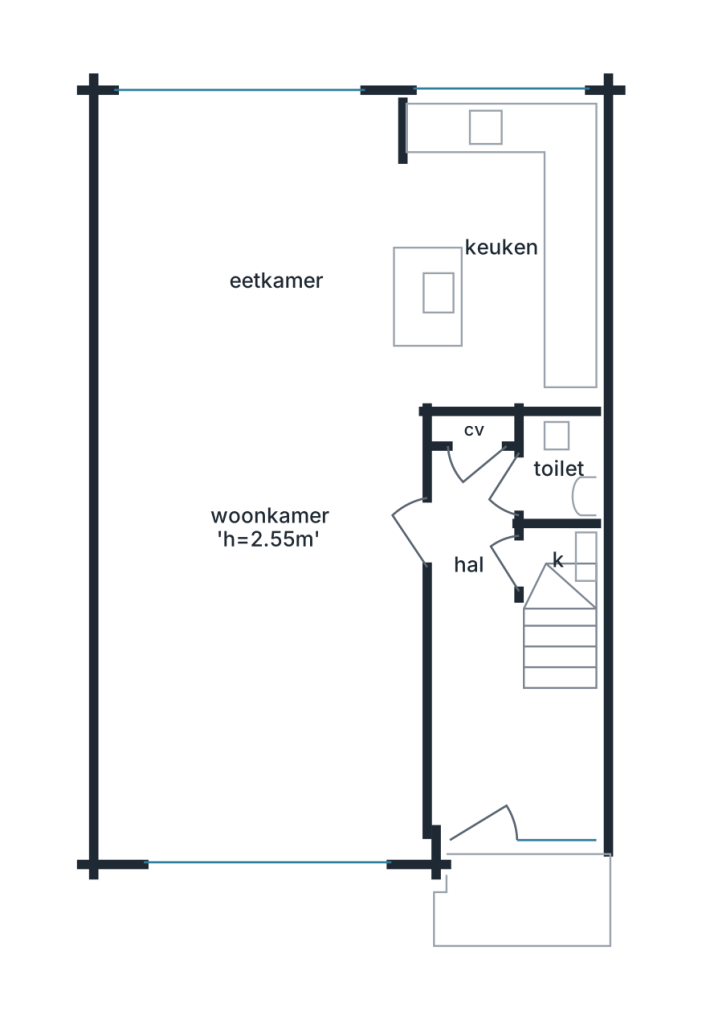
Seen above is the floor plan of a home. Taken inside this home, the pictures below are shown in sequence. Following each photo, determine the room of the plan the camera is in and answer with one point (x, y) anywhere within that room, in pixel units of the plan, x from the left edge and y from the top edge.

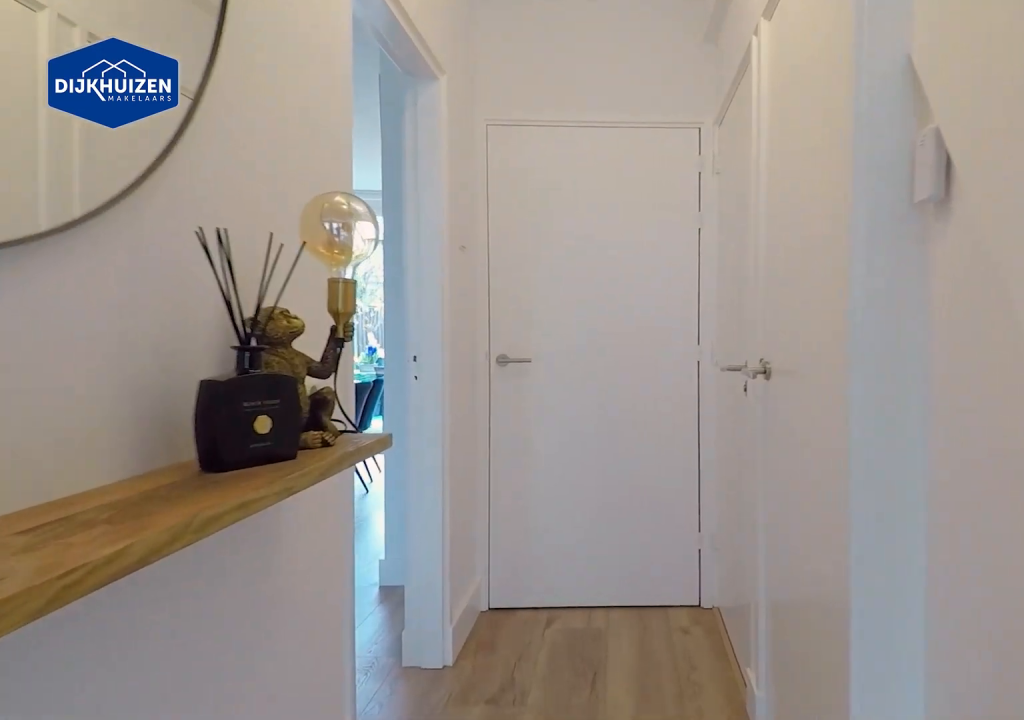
(495, 673)
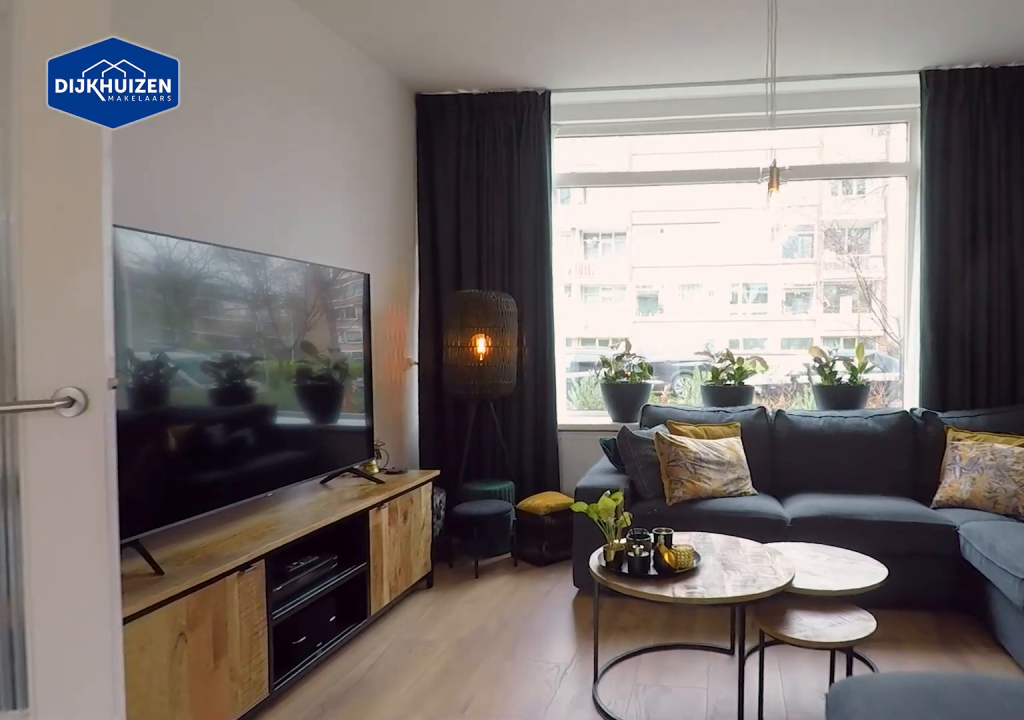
(251, 514)
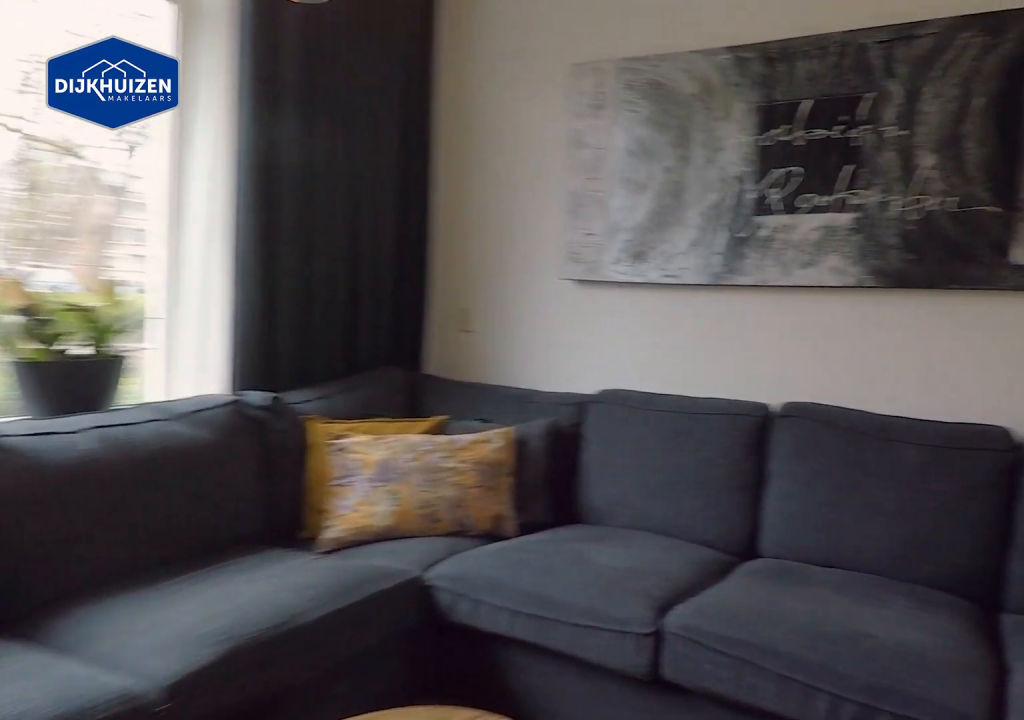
(251, 514)
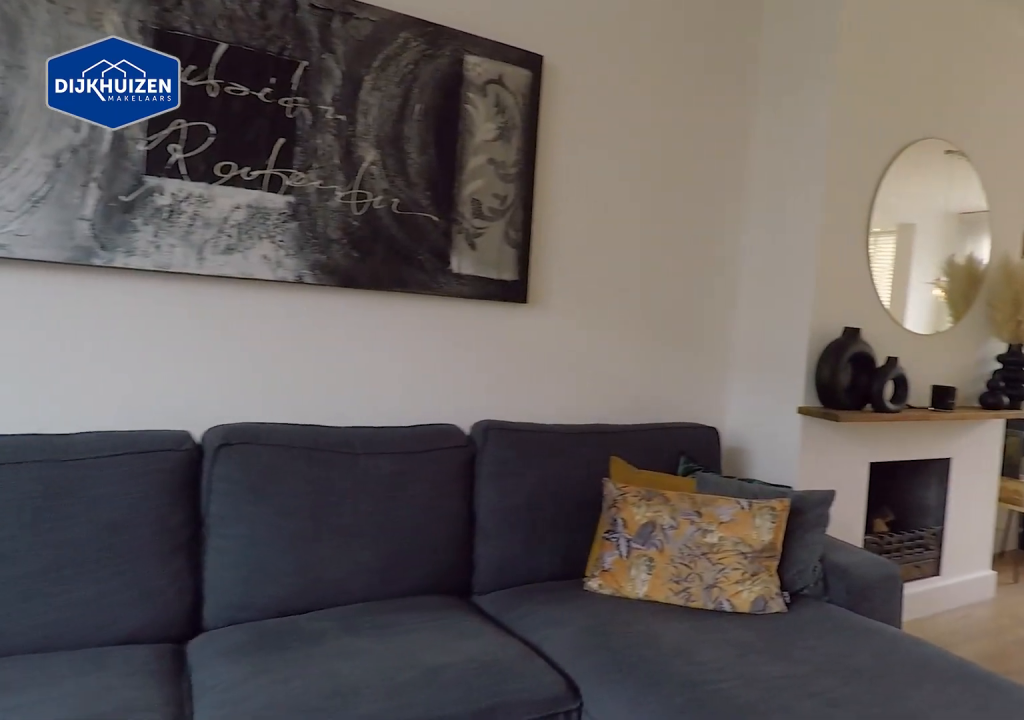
(251, 514)
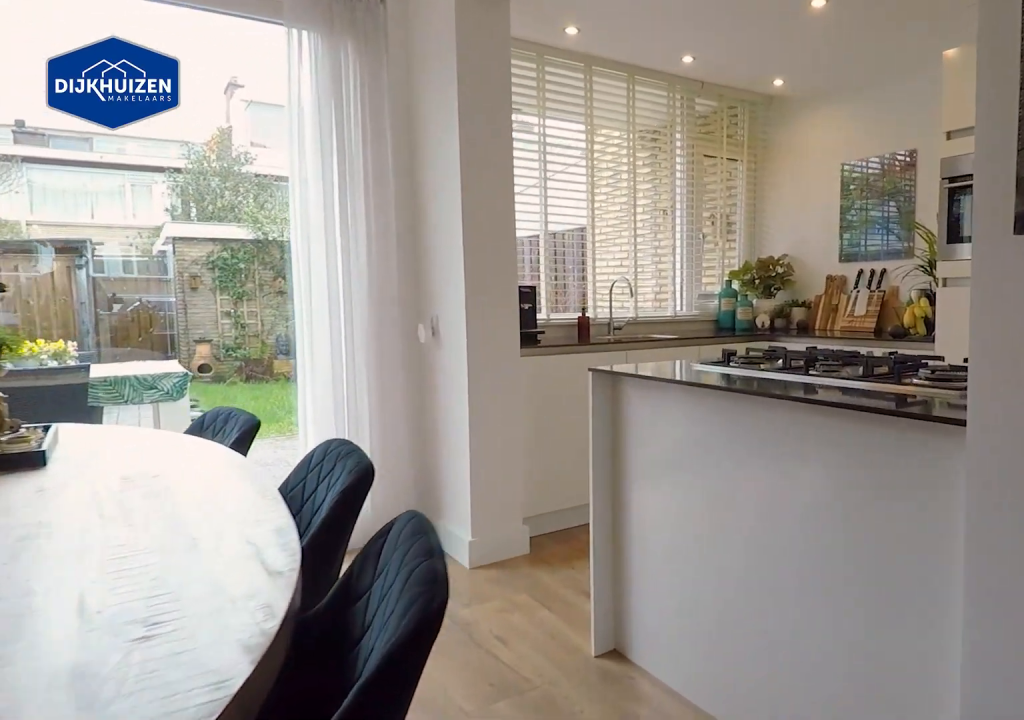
(252, 514)
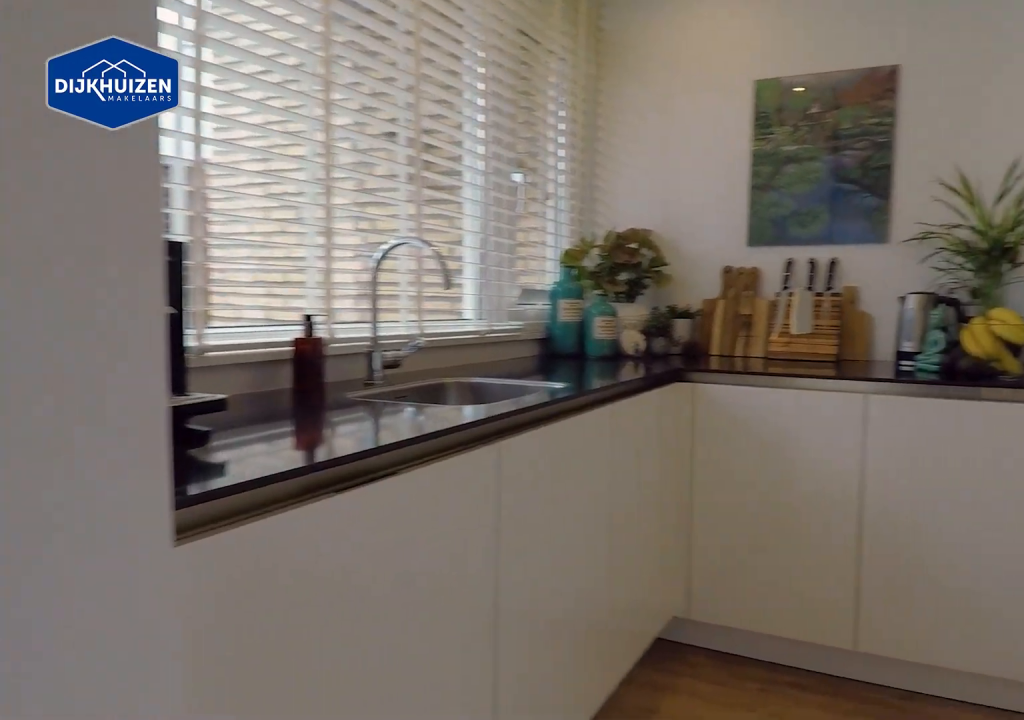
(495, 254)
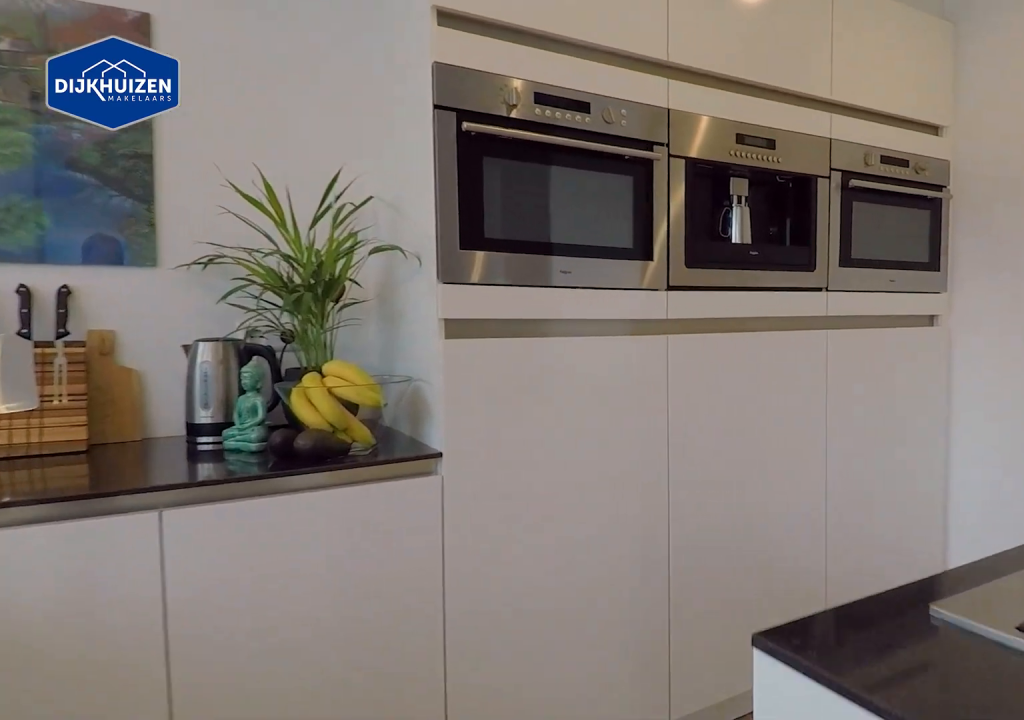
(495, 254)
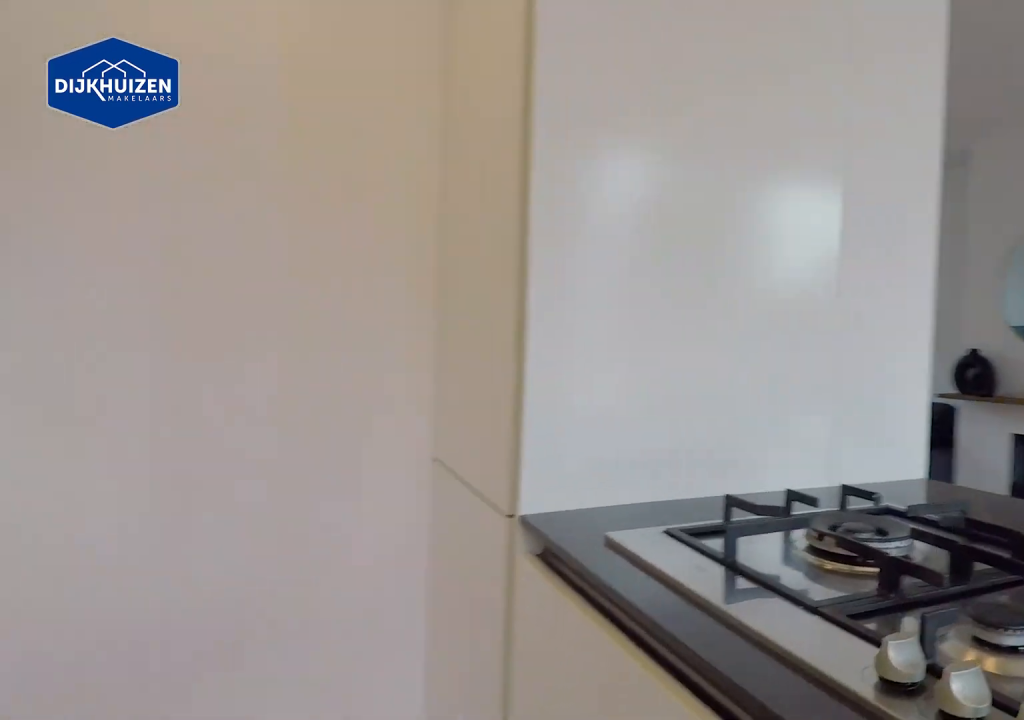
(495, 254)
